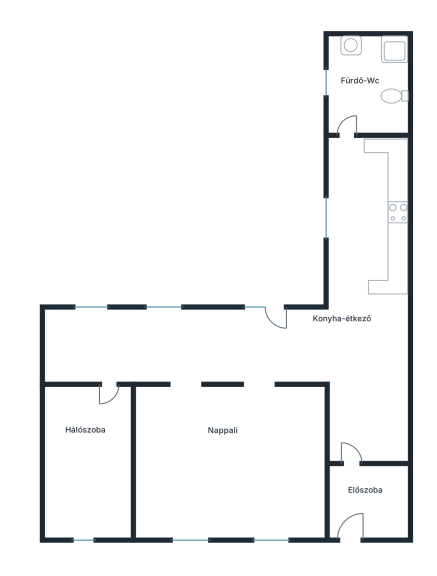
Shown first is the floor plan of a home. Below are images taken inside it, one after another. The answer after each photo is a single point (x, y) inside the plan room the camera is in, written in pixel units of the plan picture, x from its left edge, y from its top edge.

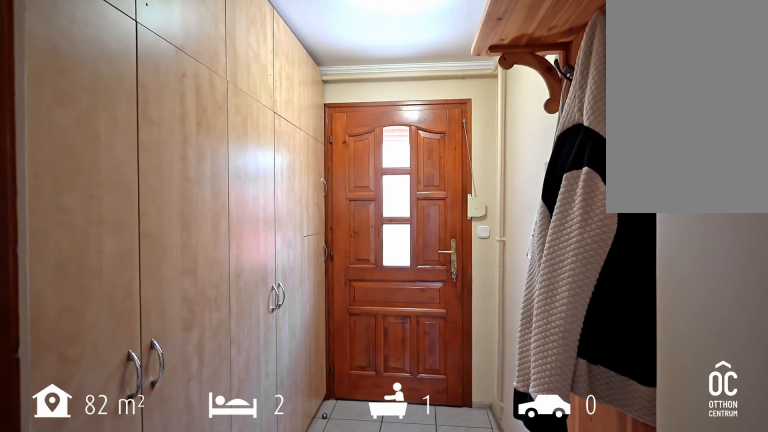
(367, 497)
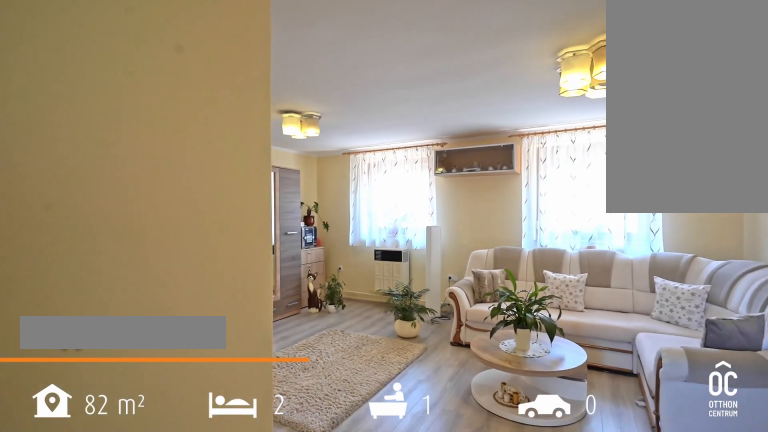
(224, 463)
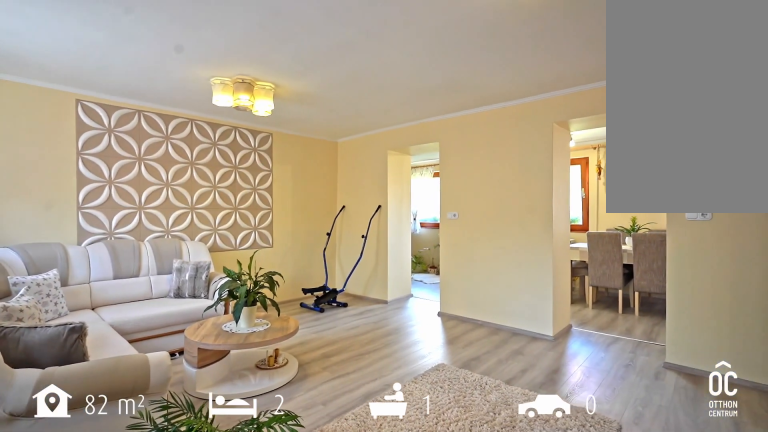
(224, 462)
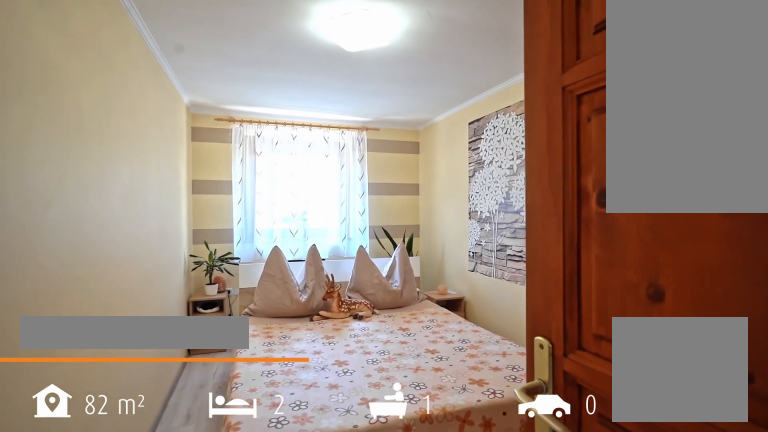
(89, 467)
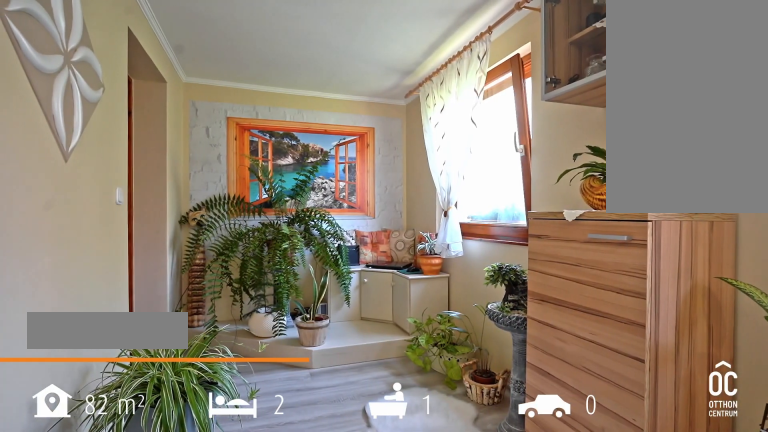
(186, 345)
